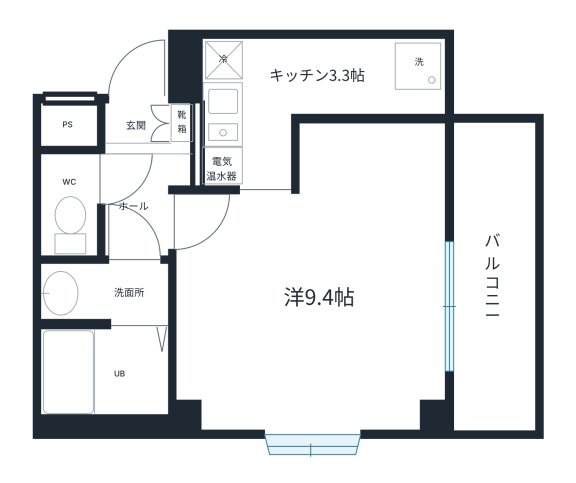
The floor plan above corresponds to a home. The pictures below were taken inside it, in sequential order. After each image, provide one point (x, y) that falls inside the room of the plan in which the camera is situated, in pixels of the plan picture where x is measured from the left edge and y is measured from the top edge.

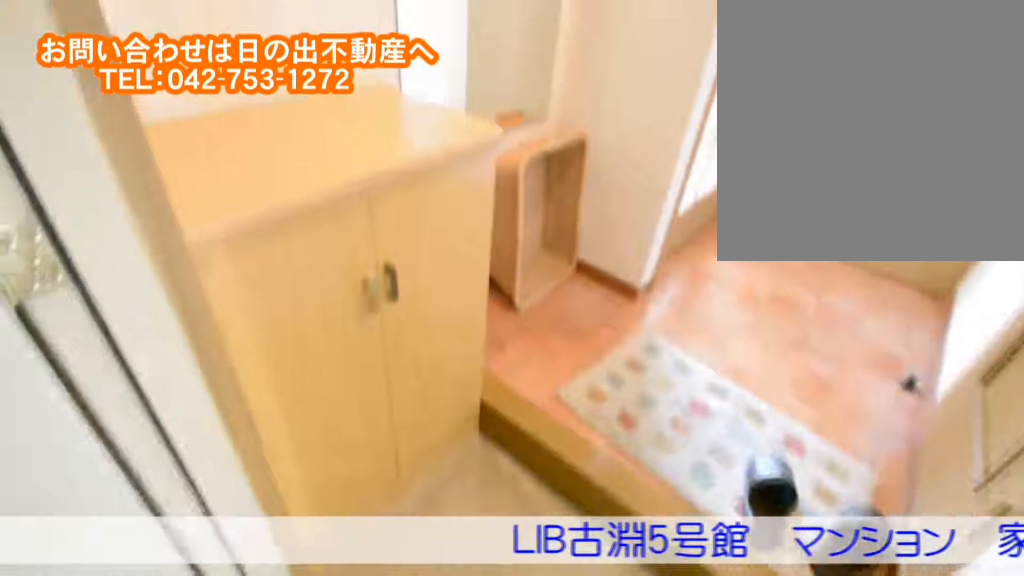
(143, 154)
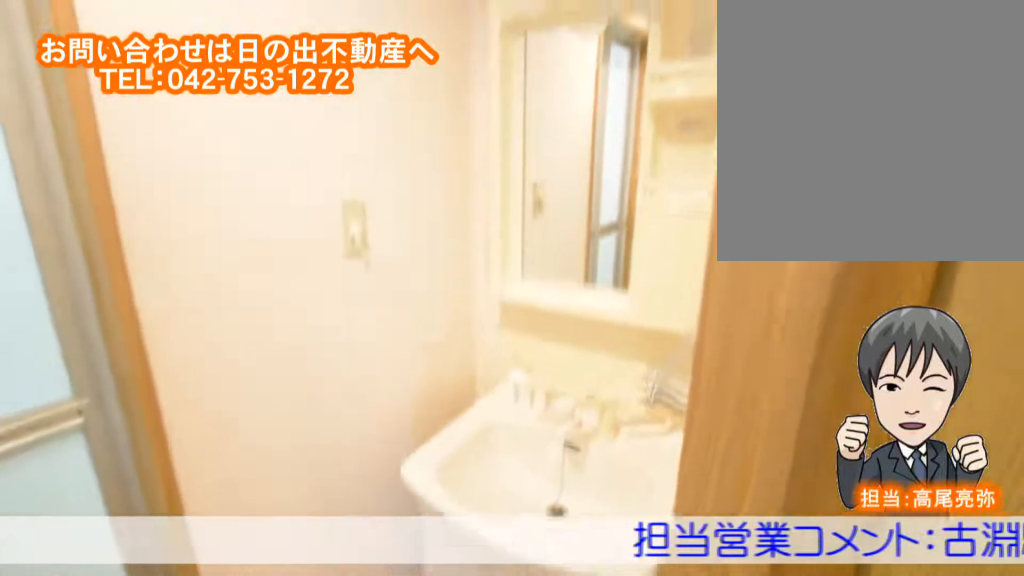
(100, 294)
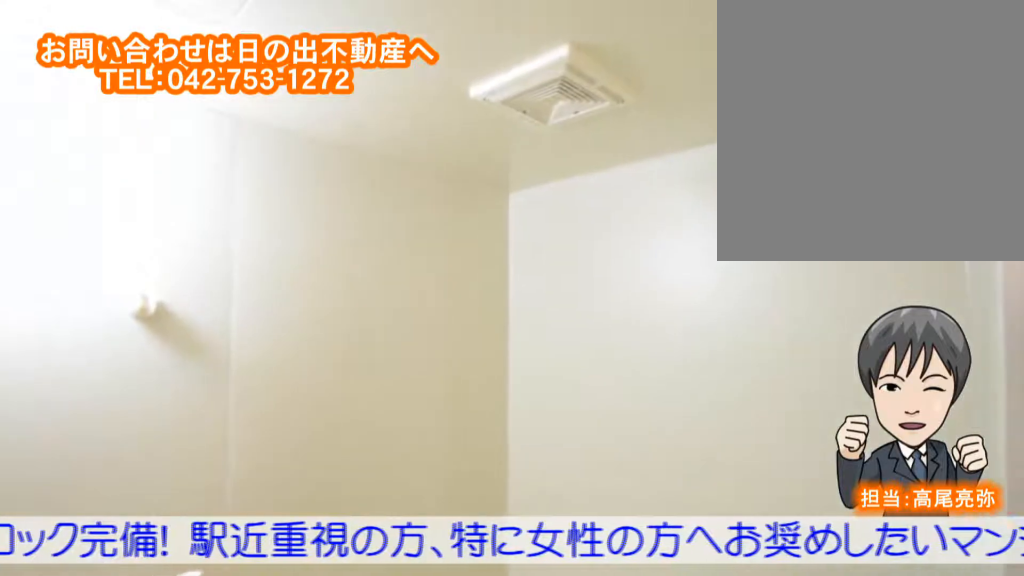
(95, 367)
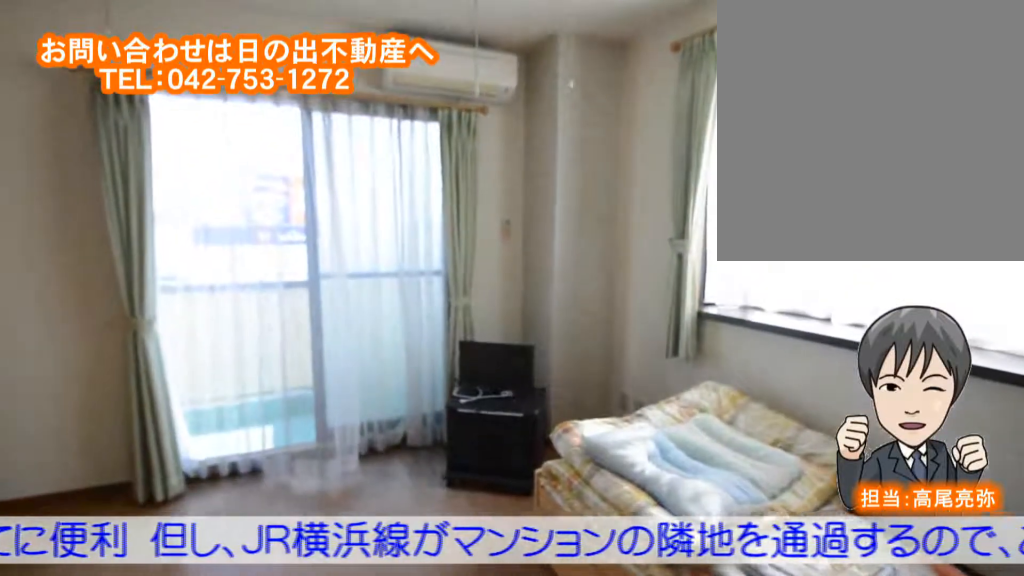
(326, 330)
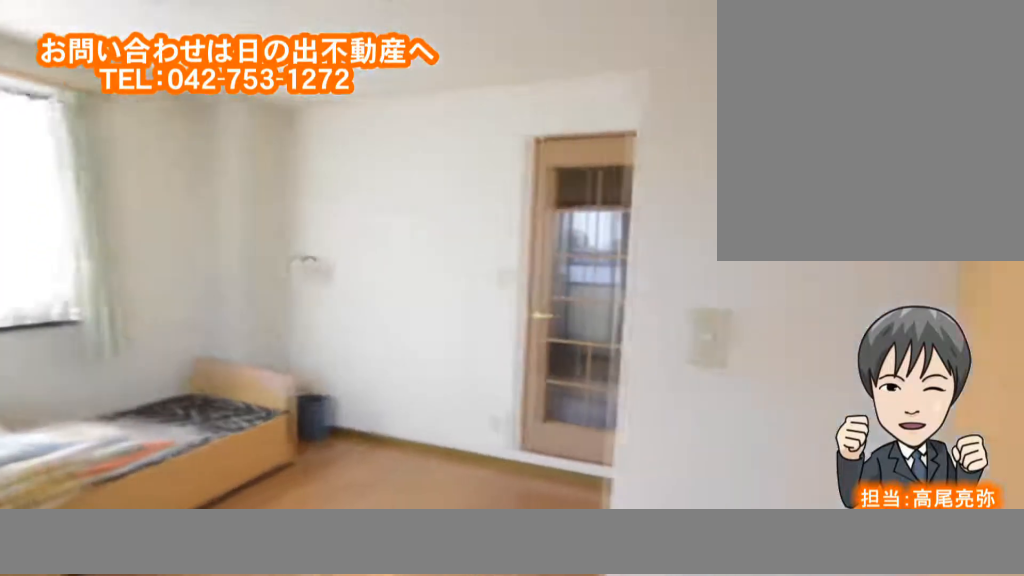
(326, 330)
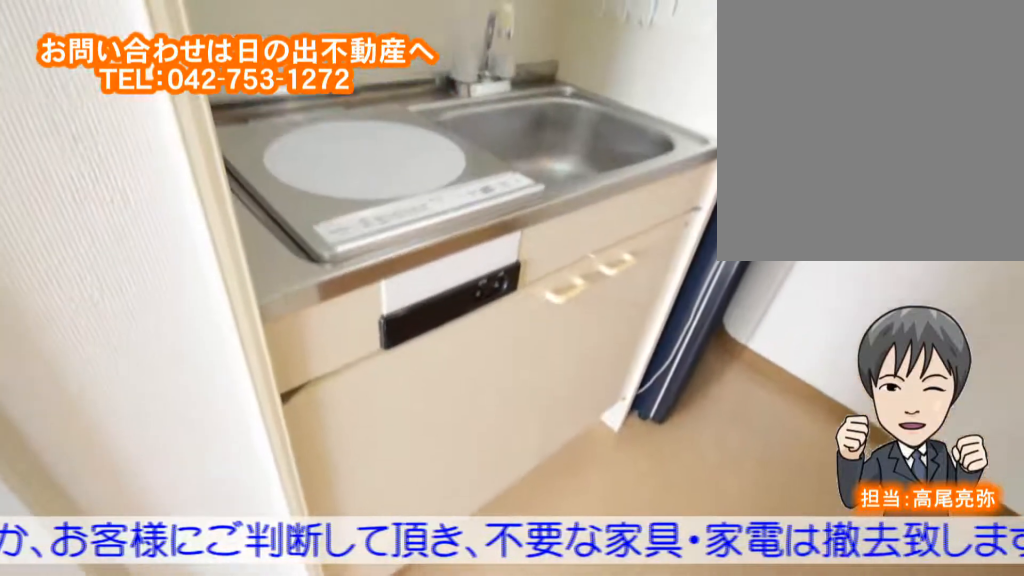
(288, 84)
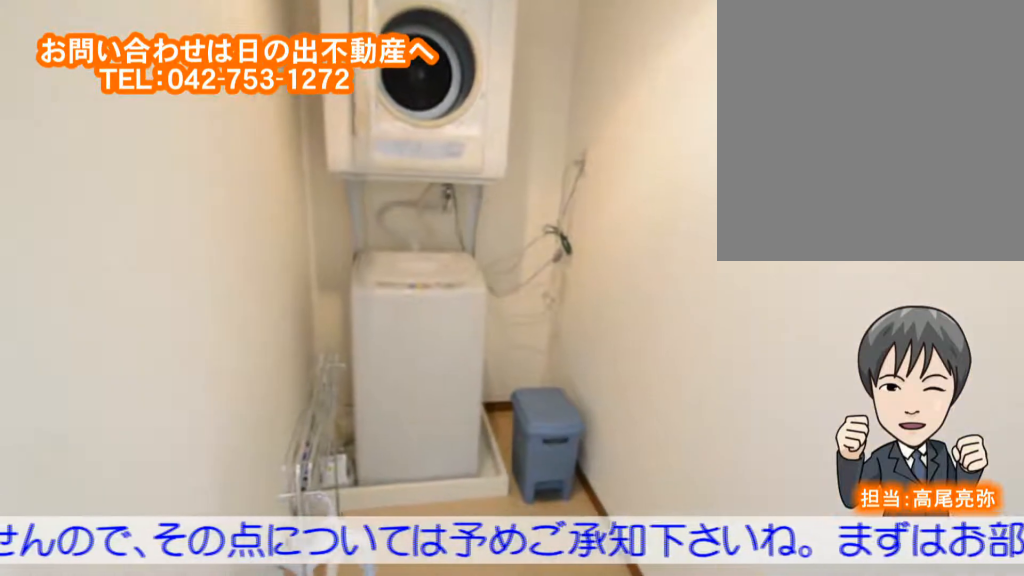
(287, 84)
